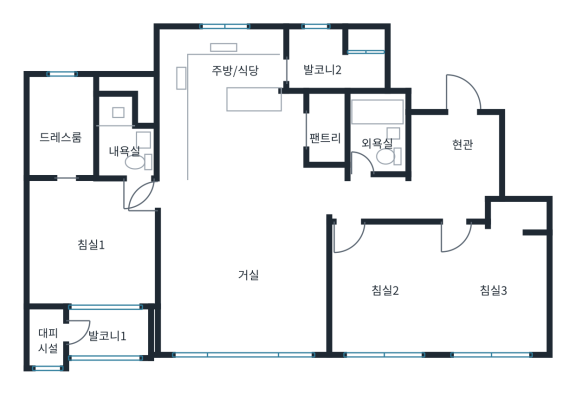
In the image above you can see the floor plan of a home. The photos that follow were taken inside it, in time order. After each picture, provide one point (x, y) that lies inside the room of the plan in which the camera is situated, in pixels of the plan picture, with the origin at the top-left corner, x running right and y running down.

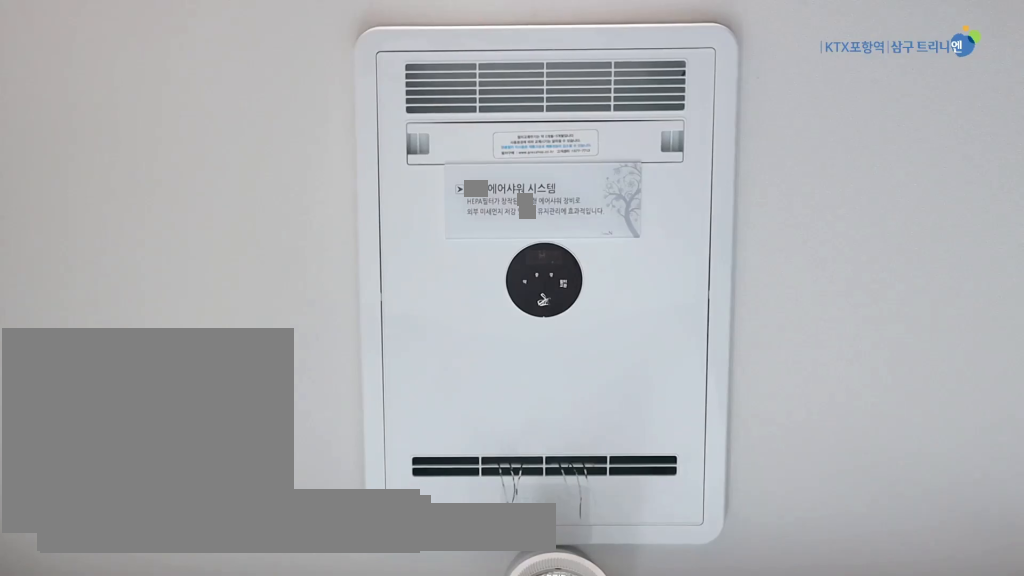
(454, 149)
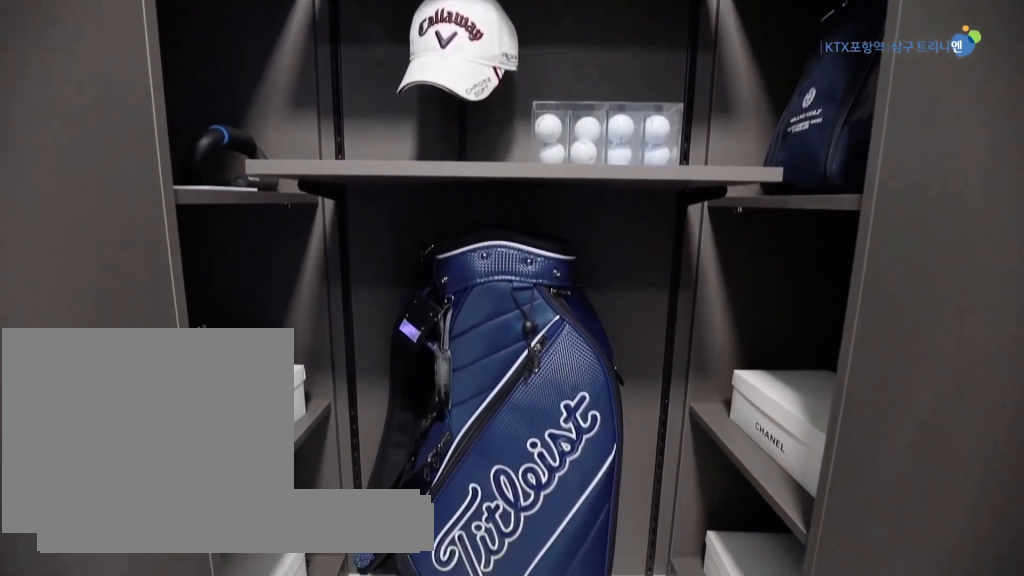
(455, 150)
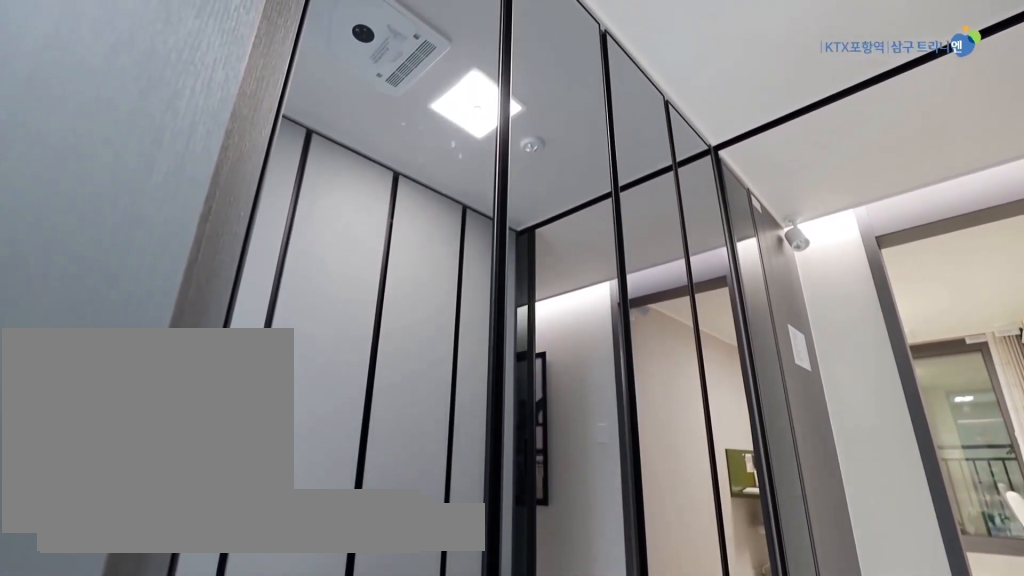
(453, 149)
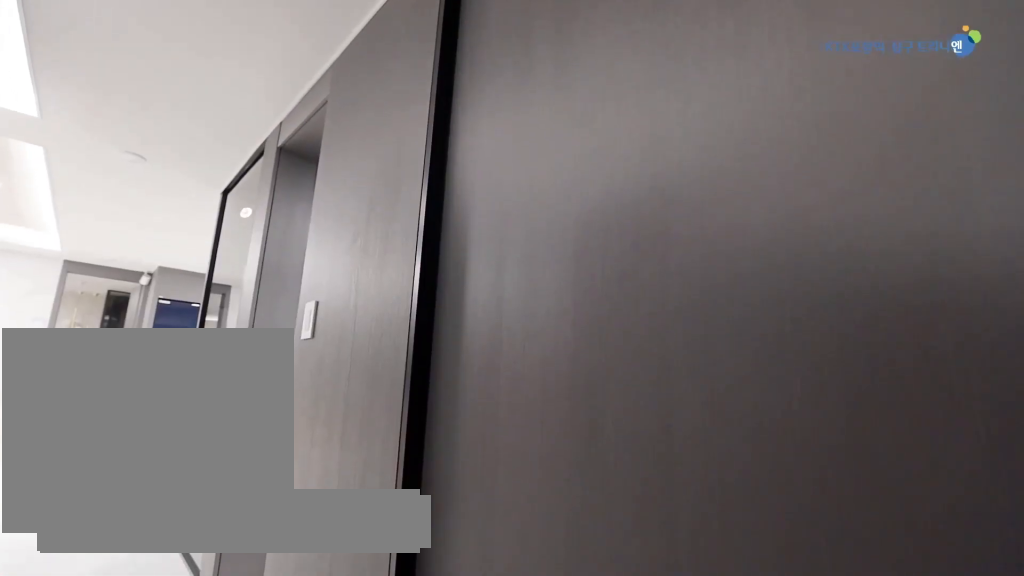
(403, 197)
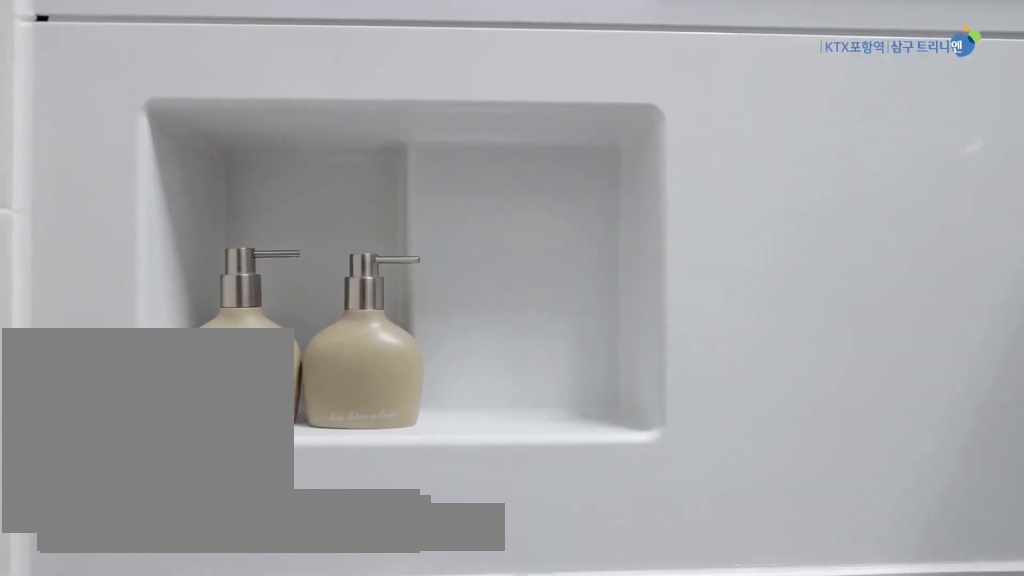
(376, 136)
